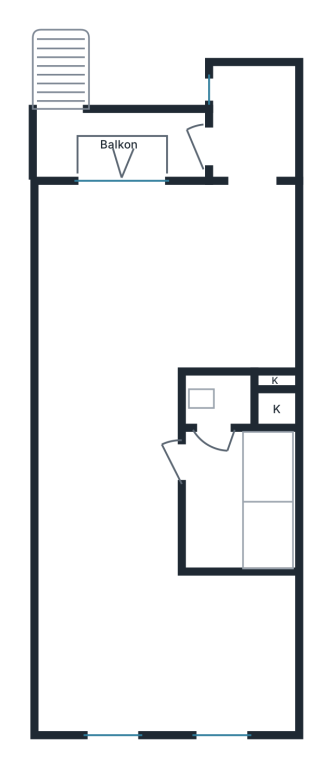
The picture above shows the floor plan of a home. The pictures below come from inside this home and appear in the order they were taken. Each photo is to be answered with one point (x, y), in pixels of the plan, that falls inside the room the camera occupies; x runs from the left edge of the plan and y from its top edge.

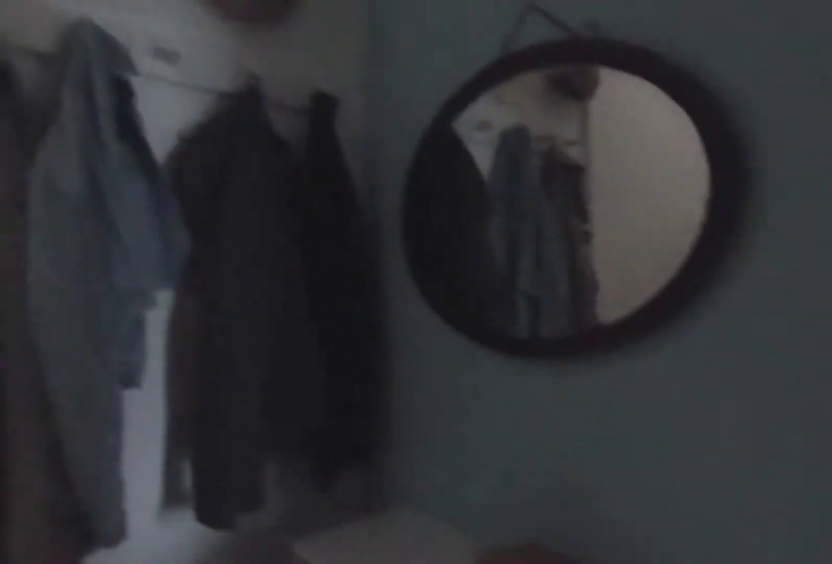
(212, 498)
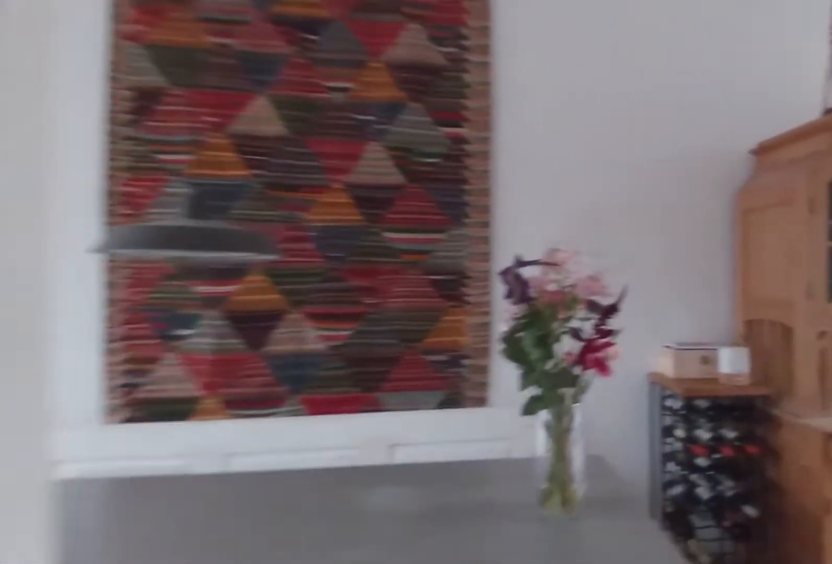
(152, 616)
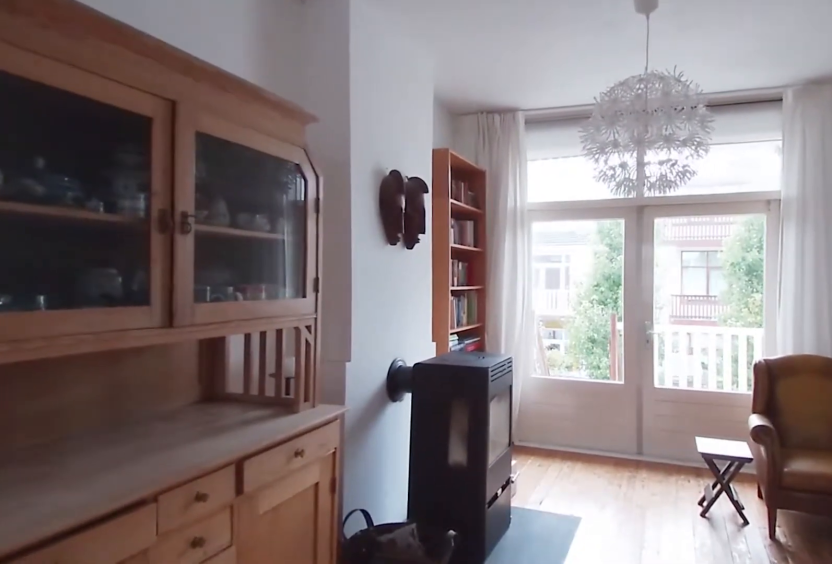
(152, 616)
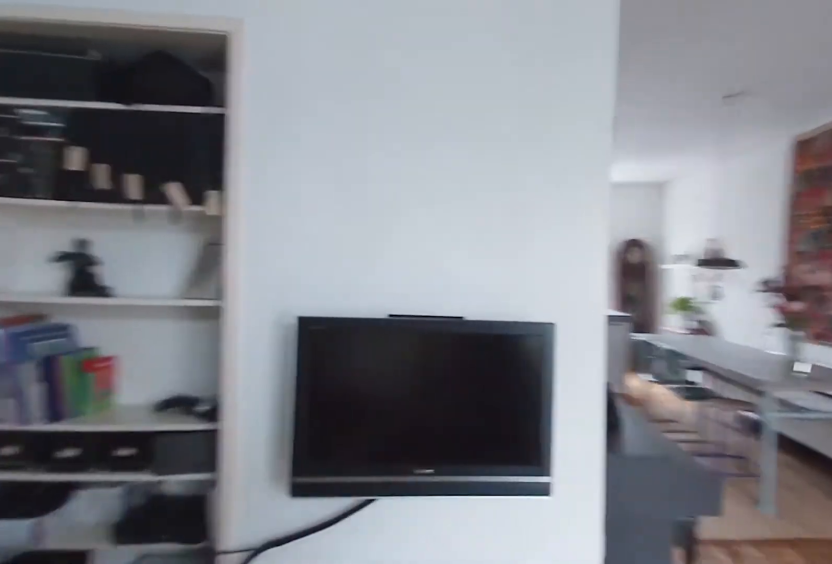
(244, 184)
